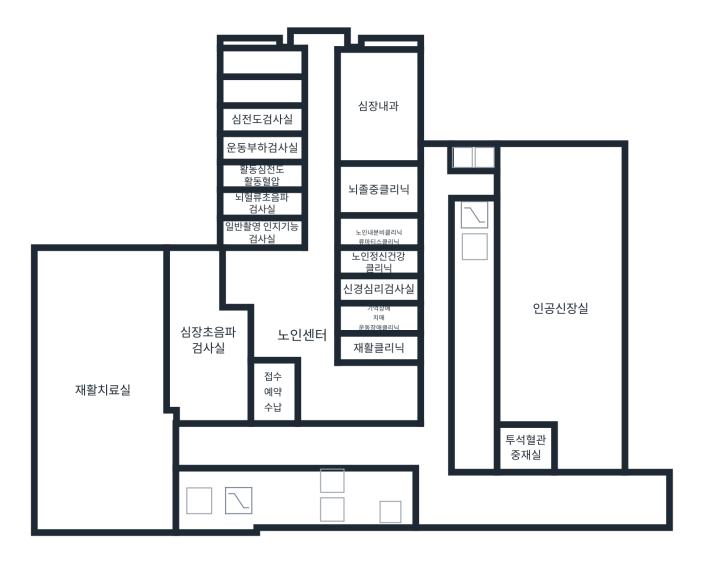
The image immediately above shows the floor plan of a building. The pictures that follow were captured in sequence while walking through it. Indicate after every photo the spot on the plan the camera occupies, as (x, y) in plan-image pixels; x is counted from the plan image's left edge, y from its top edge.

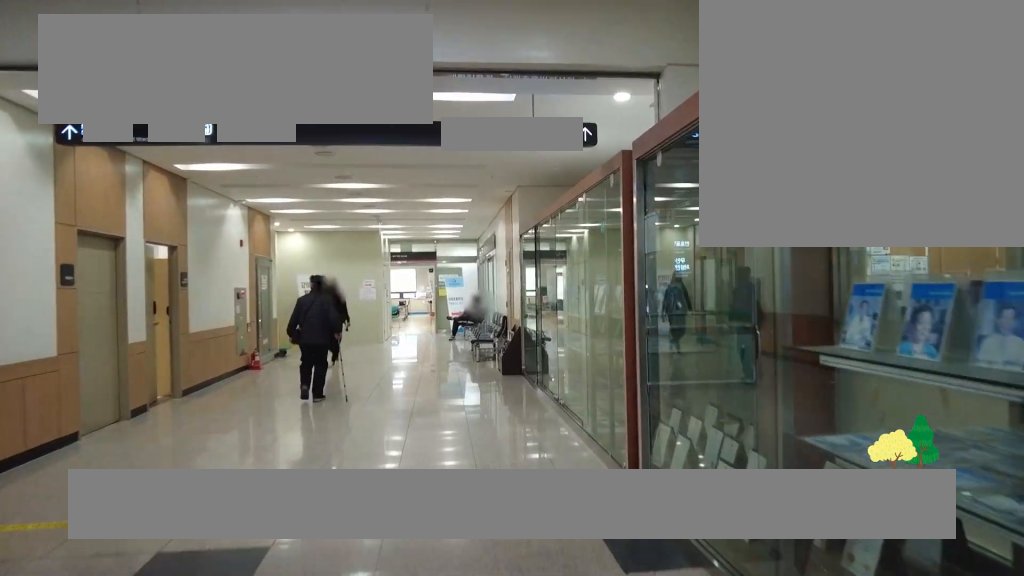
(332, 479)
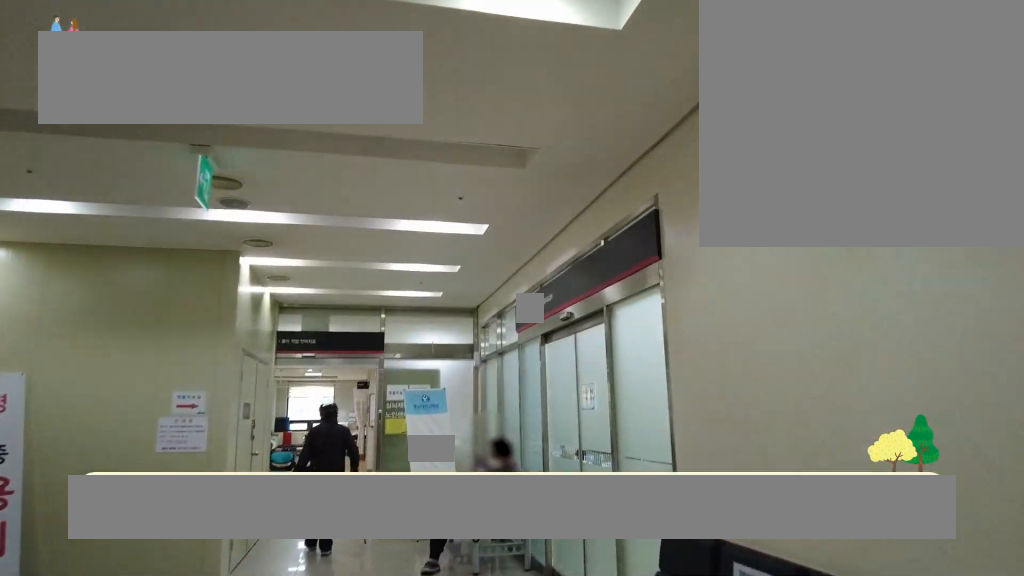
(294, 470)
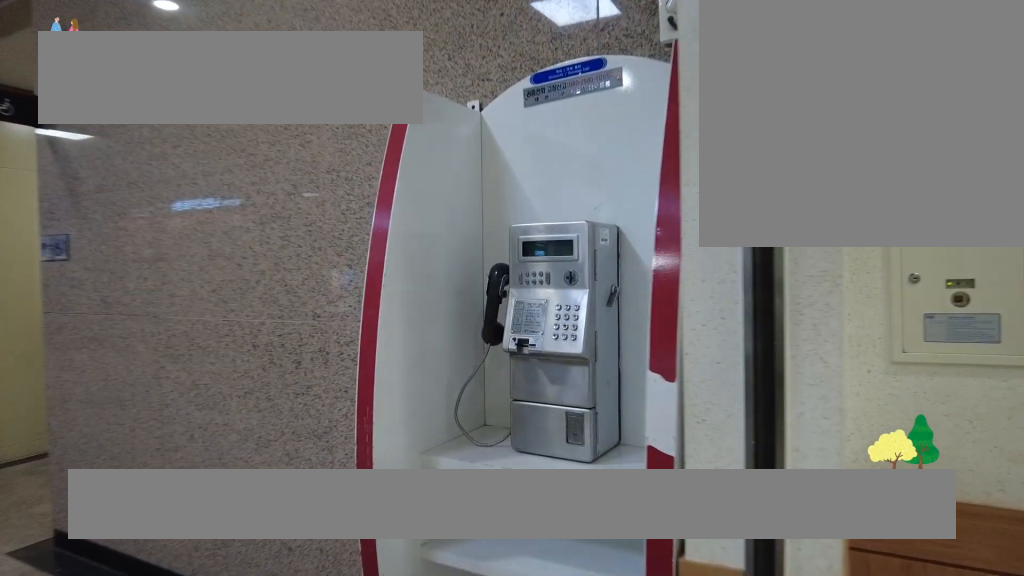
(250, 450)
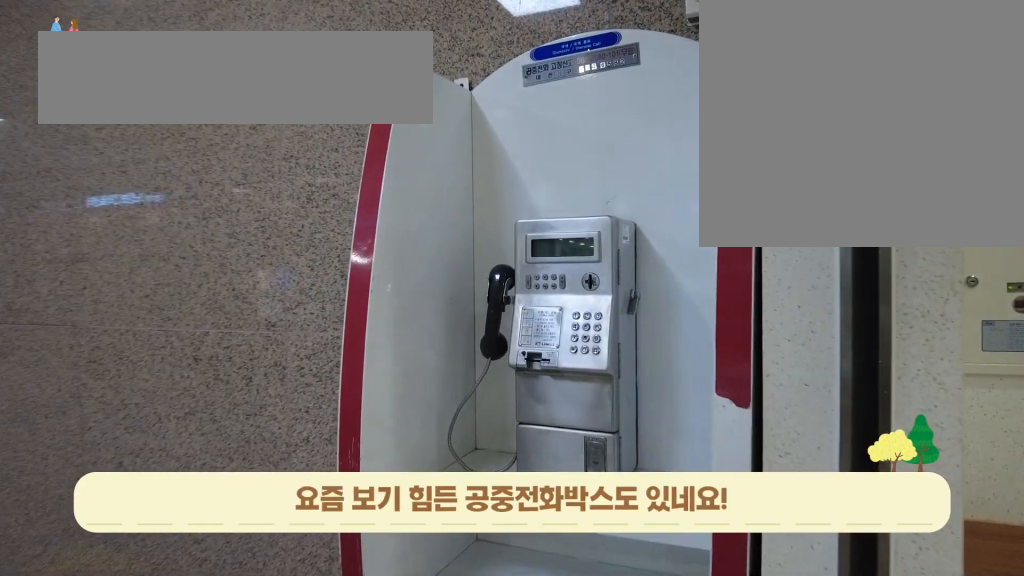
(254, 450)
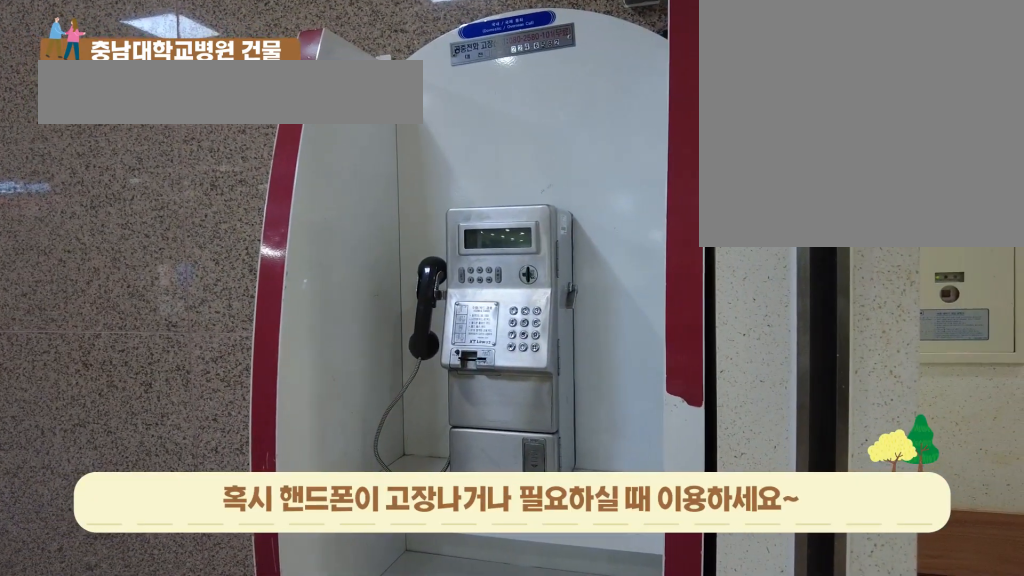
(267, 450)
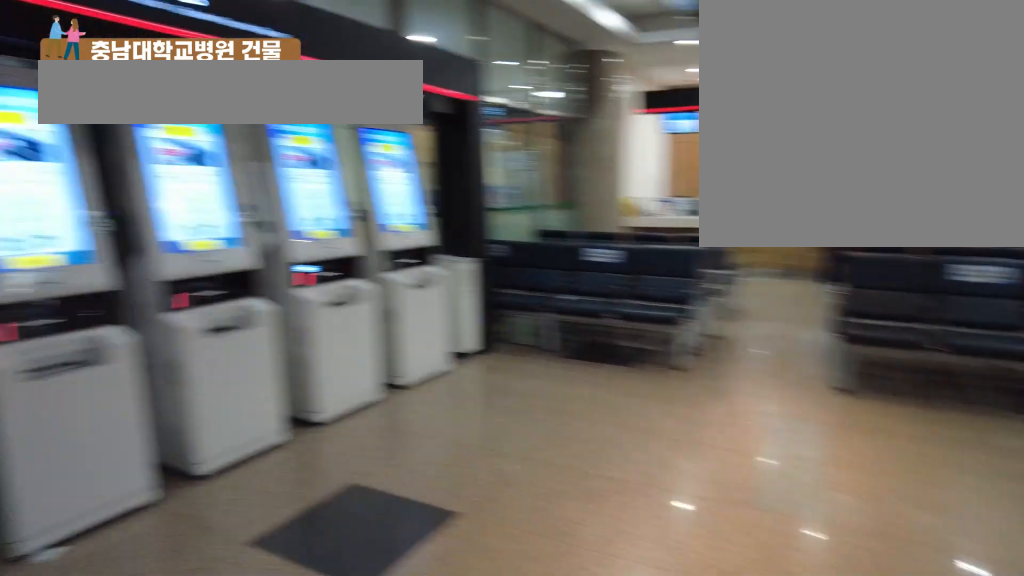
(333, 443)
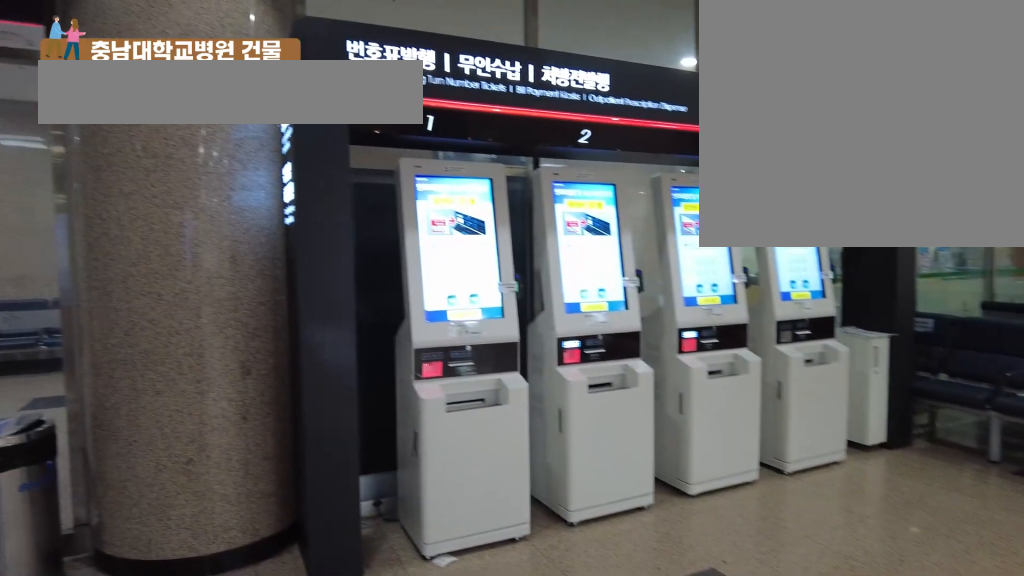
(333, 439)
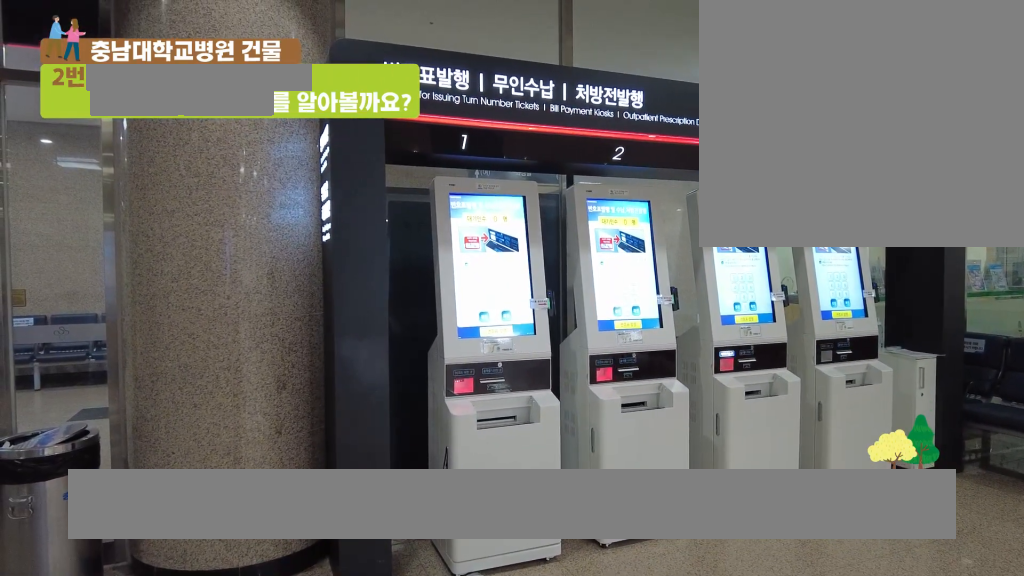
(333, 425)
